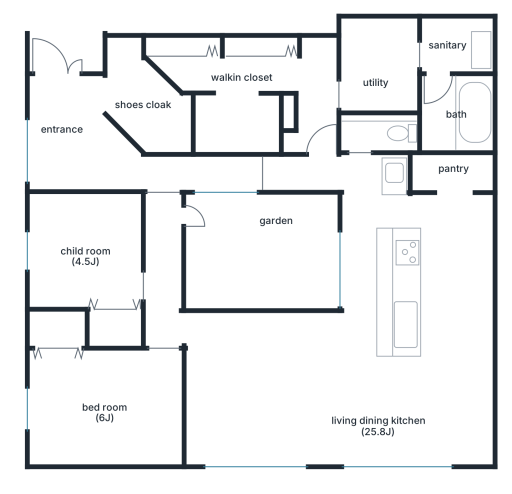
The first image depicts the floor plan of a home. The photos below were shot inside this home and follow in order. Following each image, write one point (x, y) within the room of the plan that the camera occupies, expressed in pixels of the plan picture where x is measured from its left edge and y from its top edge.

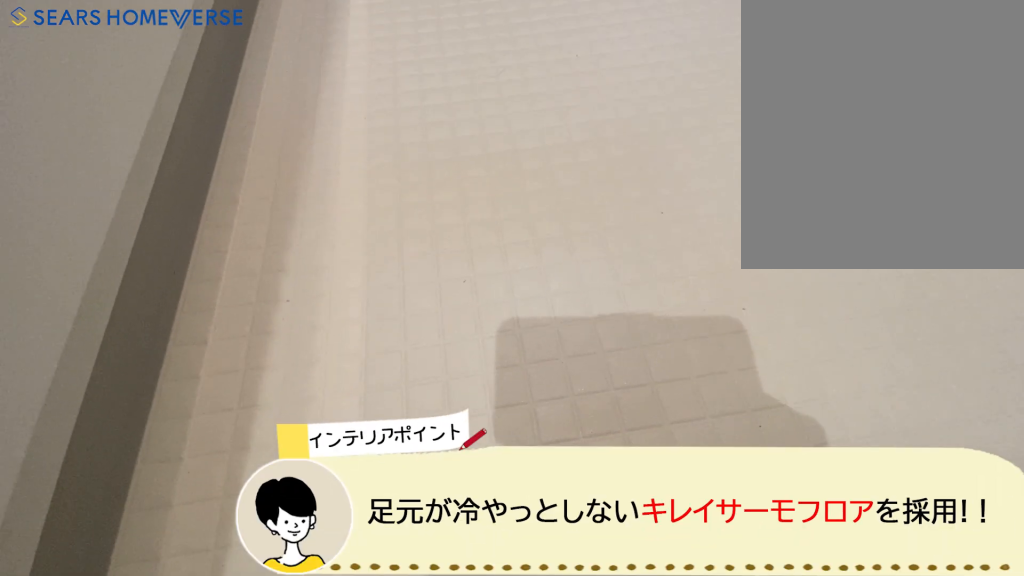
(457, 82)
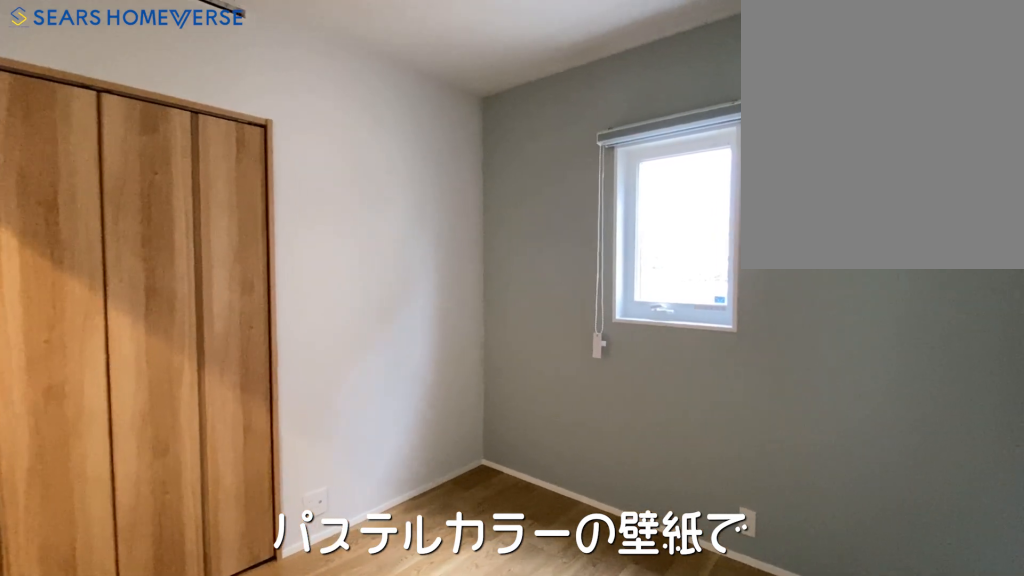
(115, 283)
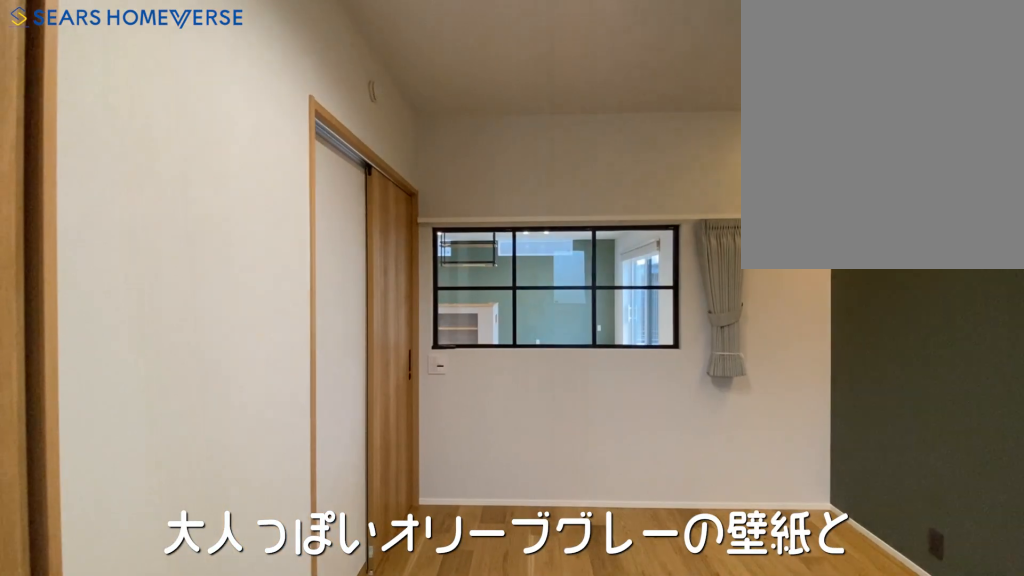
(105, 379)
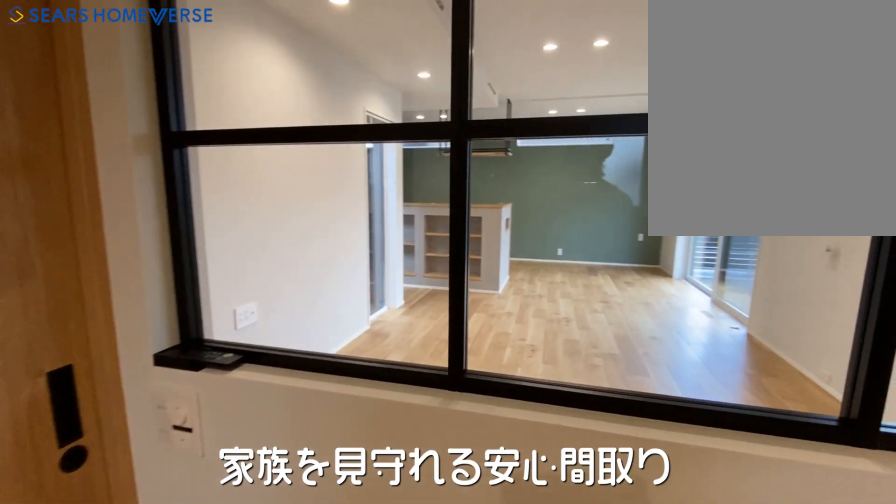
(109, 372)
